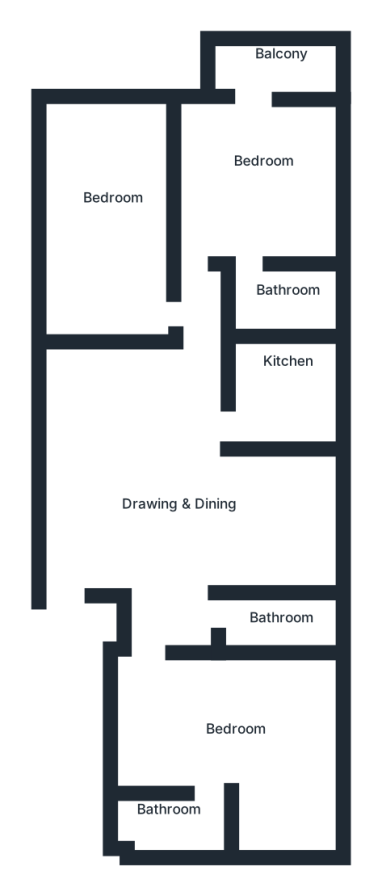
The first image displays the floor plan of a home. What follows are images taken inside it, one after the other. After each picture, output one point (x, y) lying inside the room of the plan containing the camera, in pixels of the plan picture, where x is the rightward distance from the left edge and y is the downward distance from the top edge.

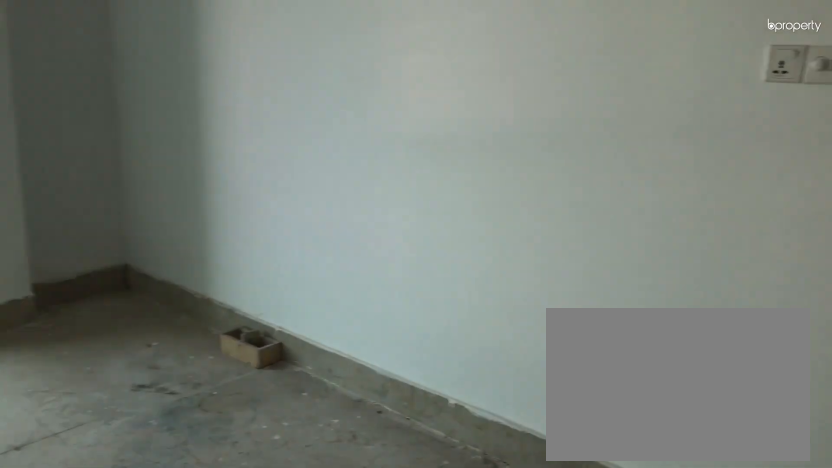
(121, 236)
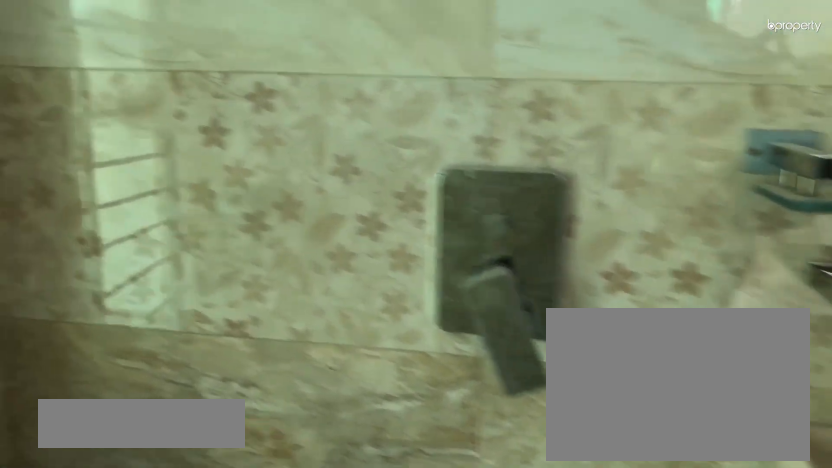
(279, 296)
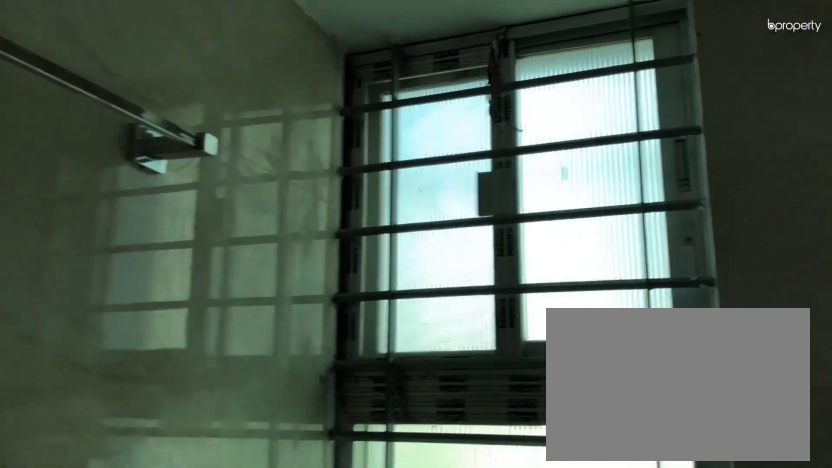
(279, 296)
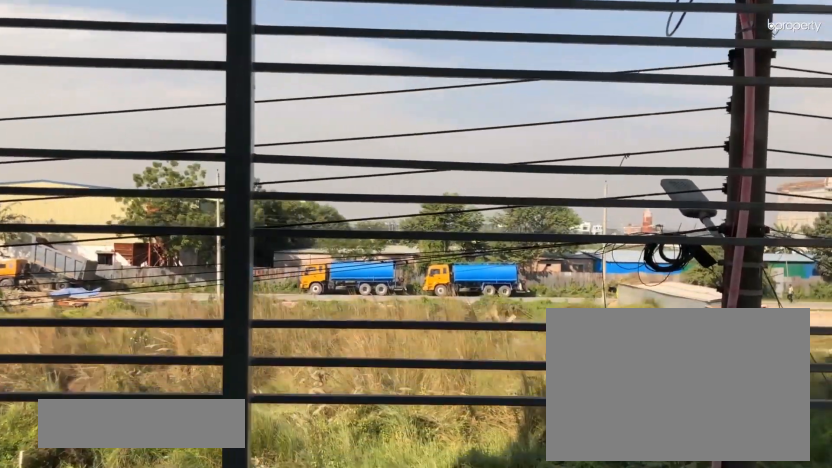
(261, 57)
